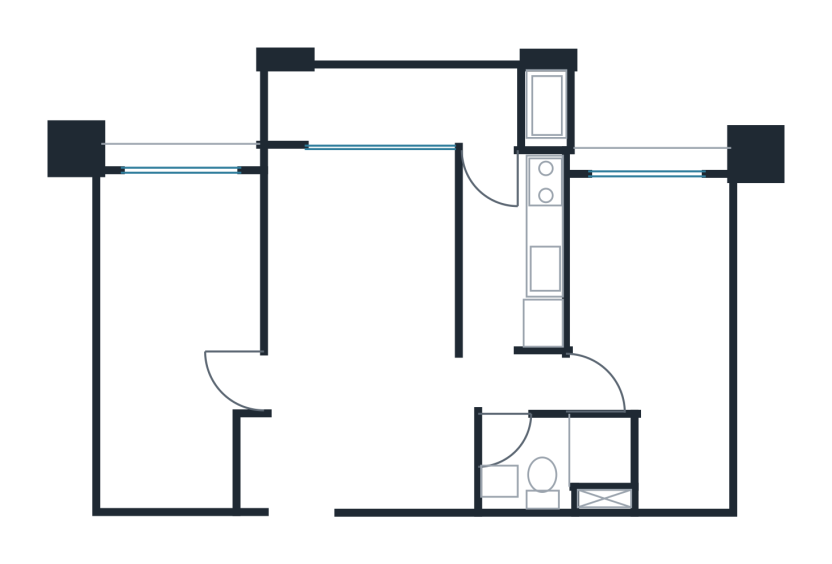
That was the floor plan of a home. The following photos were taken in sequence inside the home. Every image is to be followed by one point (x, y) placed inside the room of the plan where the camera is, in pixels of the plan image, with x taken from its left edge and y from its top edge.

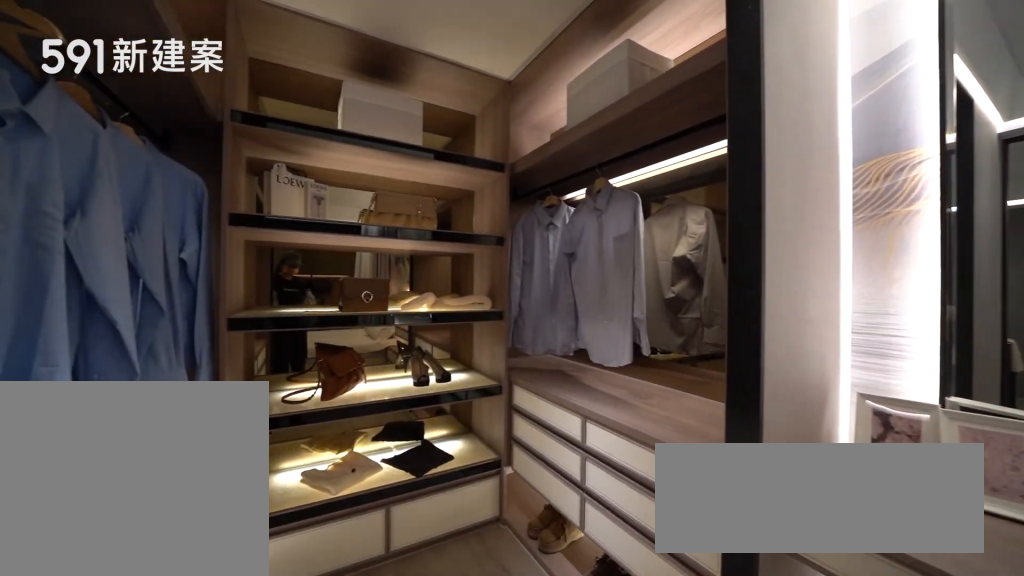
(179, 333)
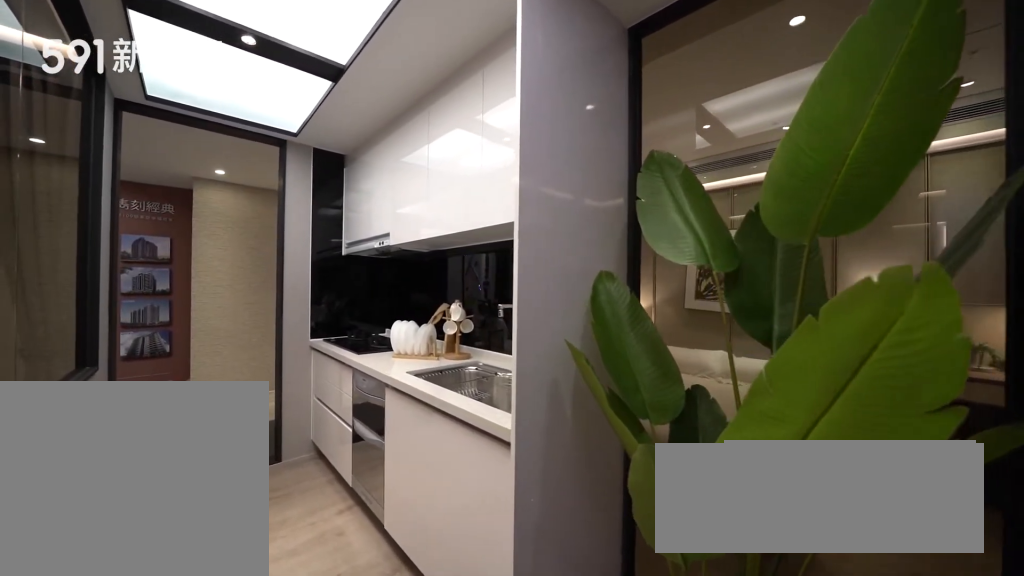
(515, 248)
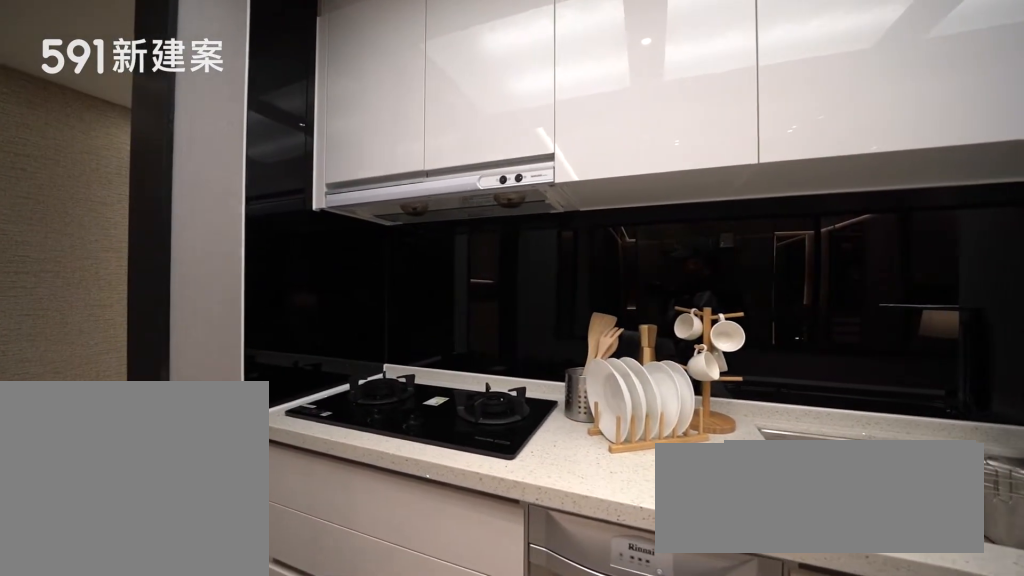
(515, 248)
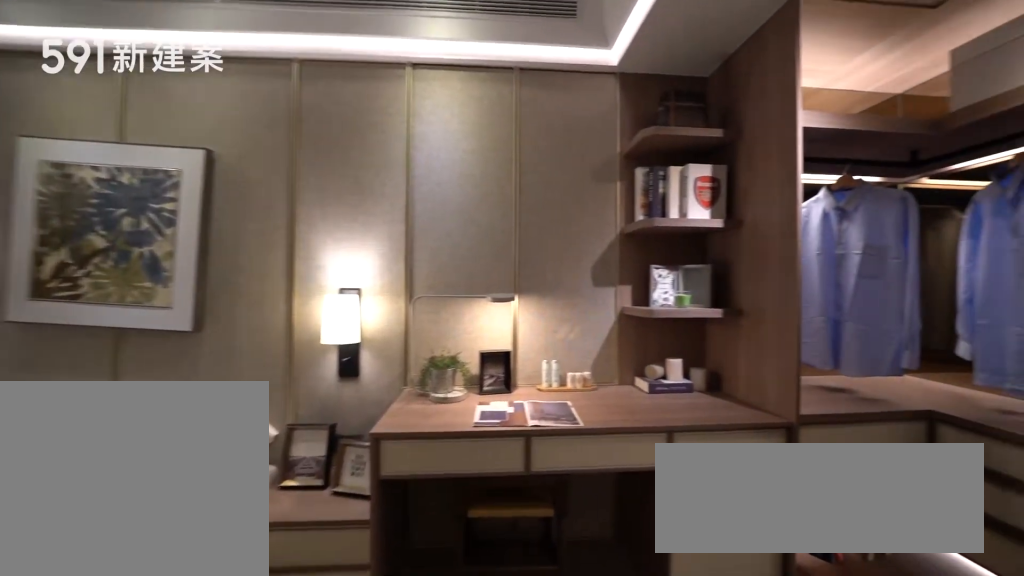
(659, 326)
